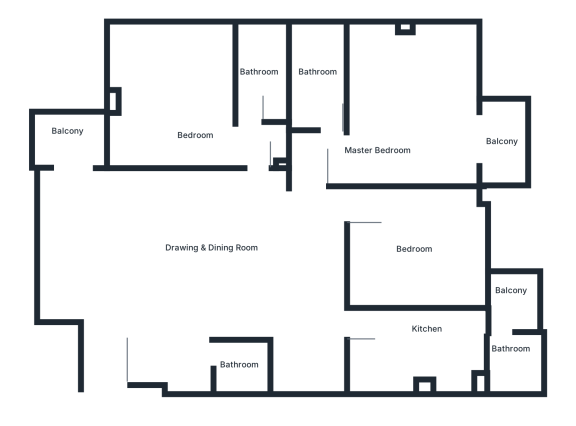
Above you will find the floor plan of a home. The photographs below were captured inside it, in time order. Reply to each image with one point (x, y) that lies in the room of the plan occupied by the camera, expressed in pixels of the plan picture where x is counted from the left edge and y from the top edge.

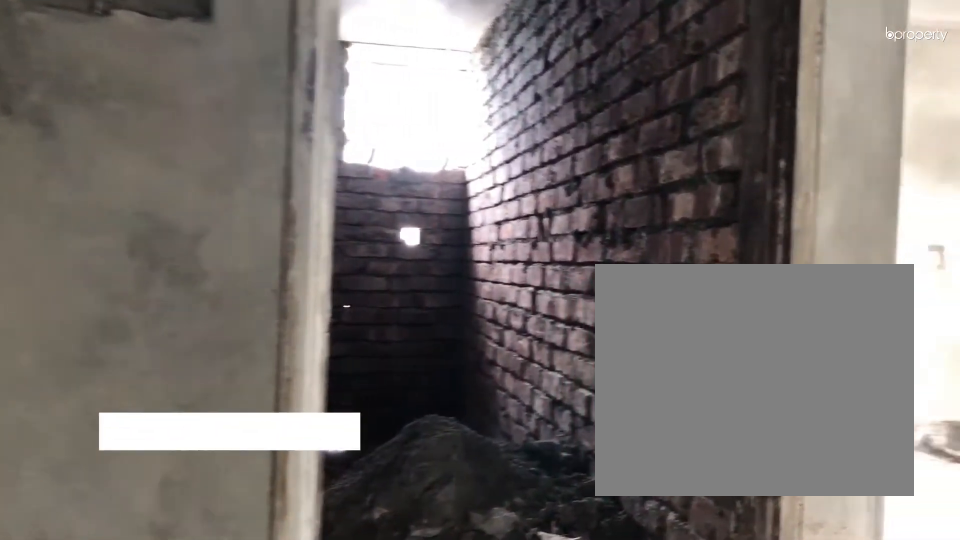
(383, 115)
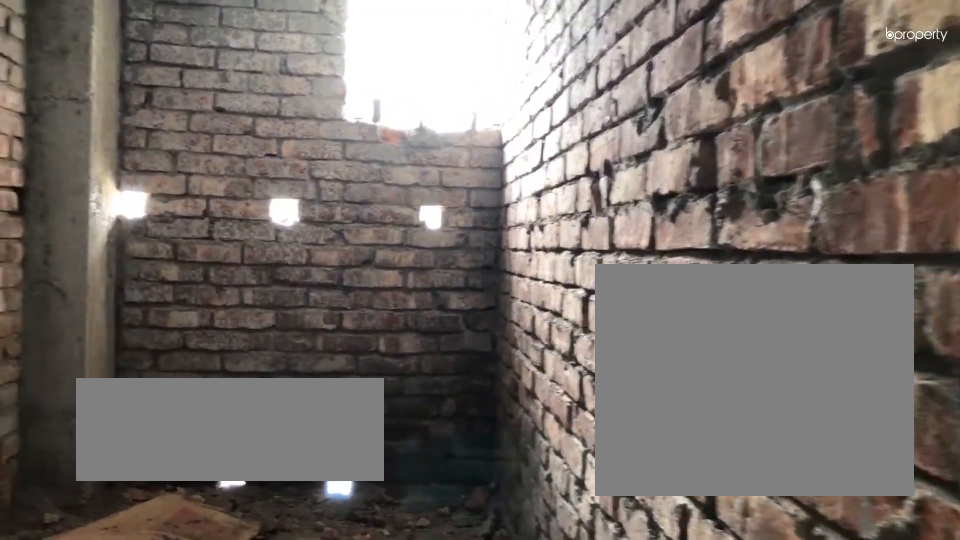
(311, 76)
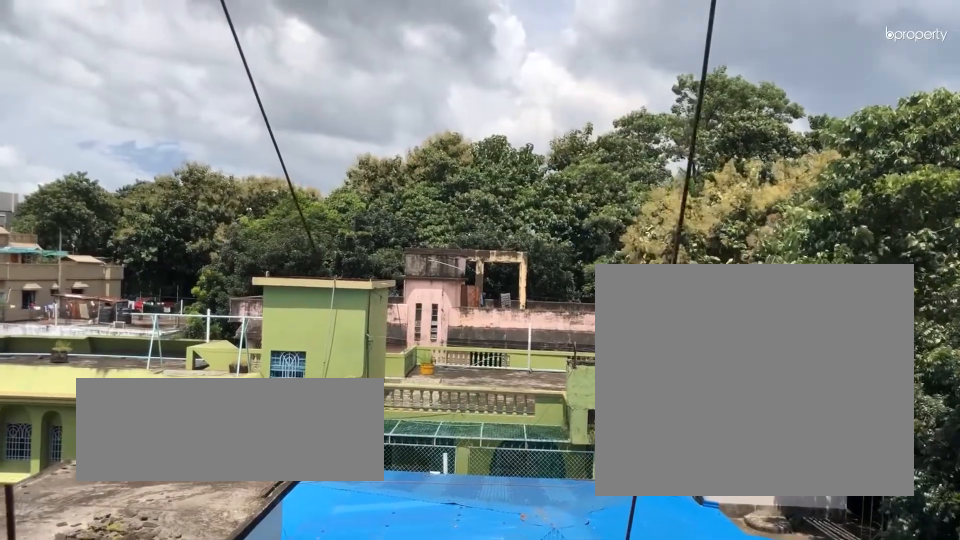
(506, 137)
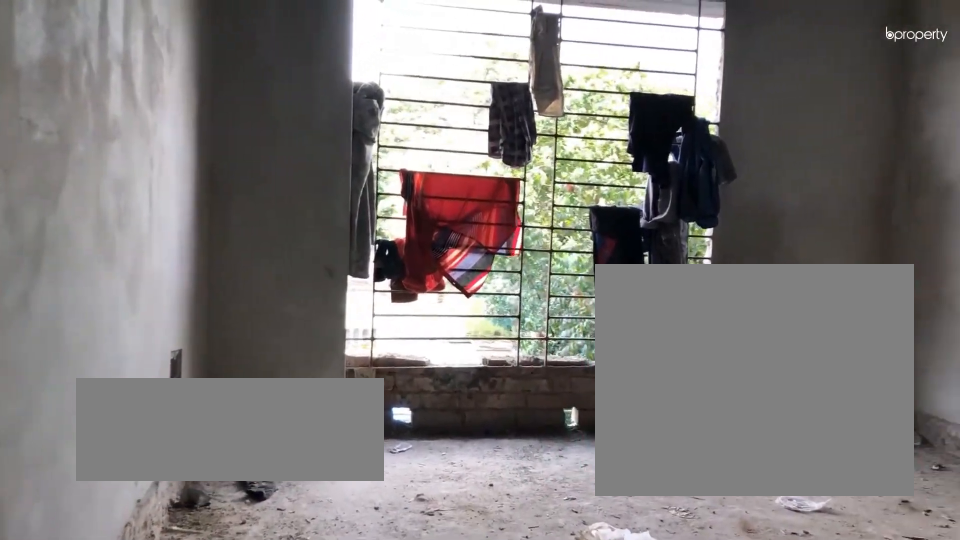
(414, 255)
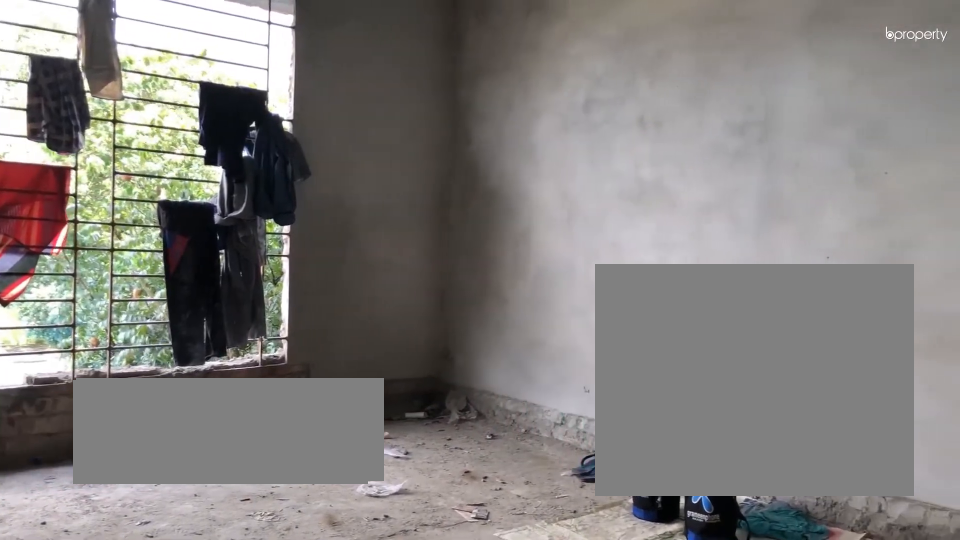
(414, 255)
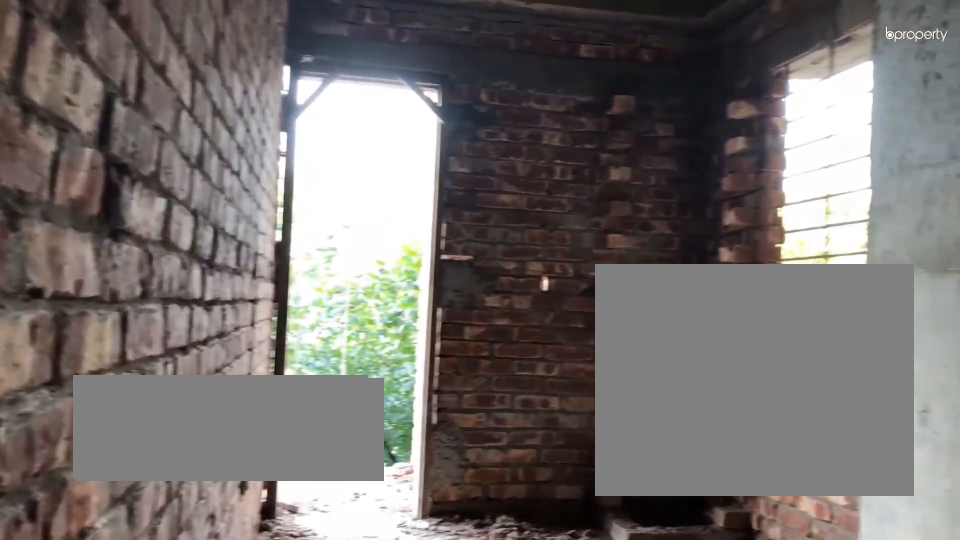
(432, 347)
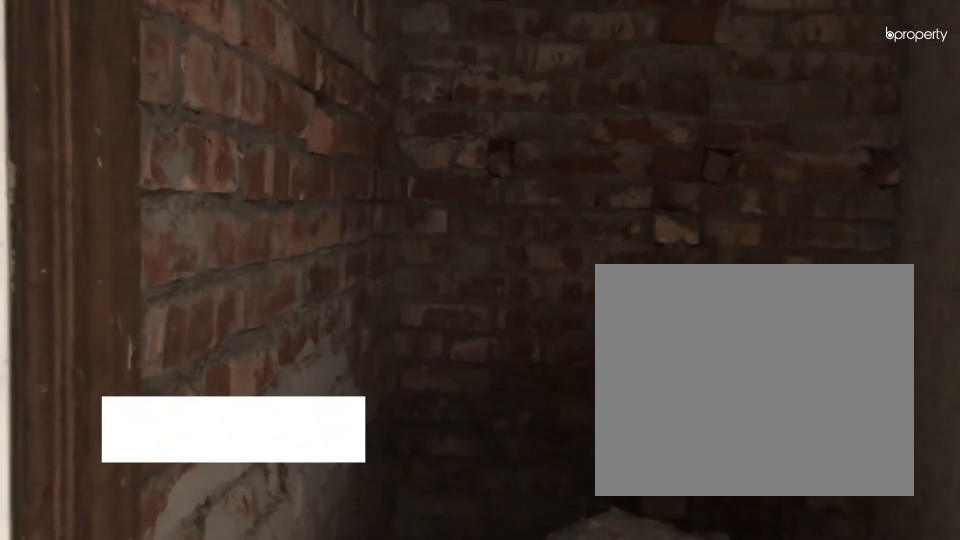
(244, 365)
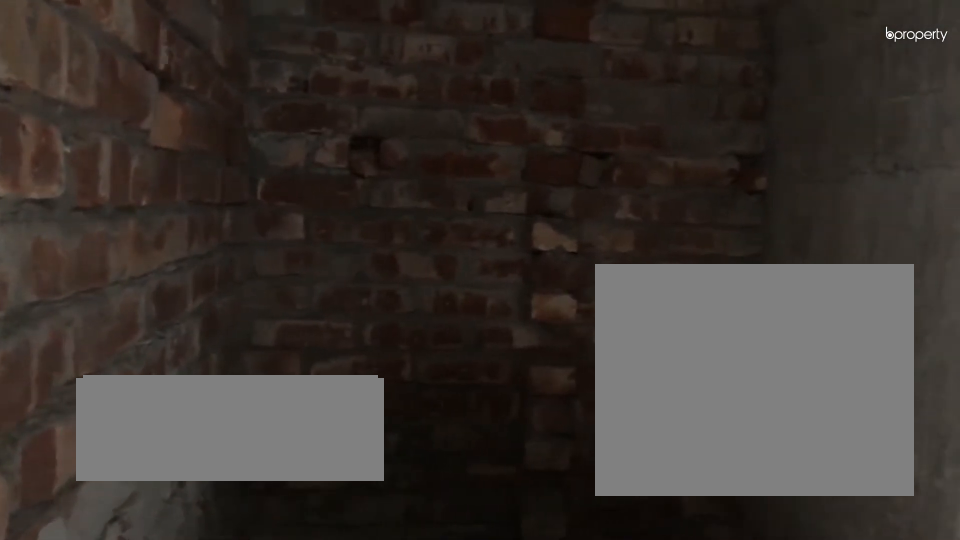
(244, 365)
